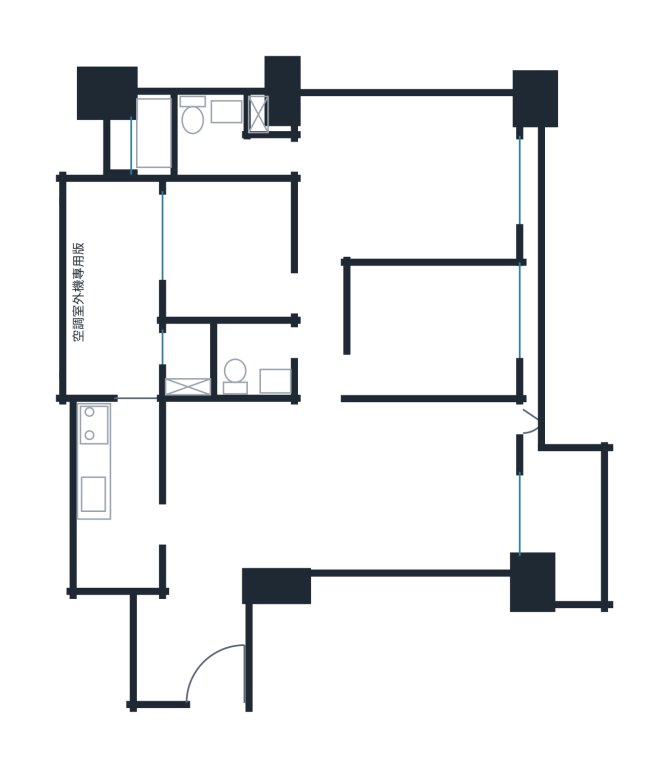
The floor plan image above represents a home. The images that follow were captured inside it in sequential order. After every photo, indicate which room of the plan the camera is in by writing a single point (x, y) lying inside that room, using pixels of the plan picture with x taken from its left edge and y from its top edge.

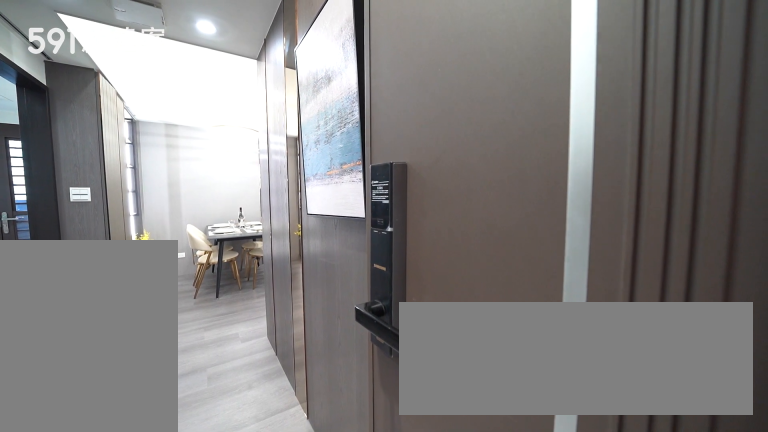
(193, 651)
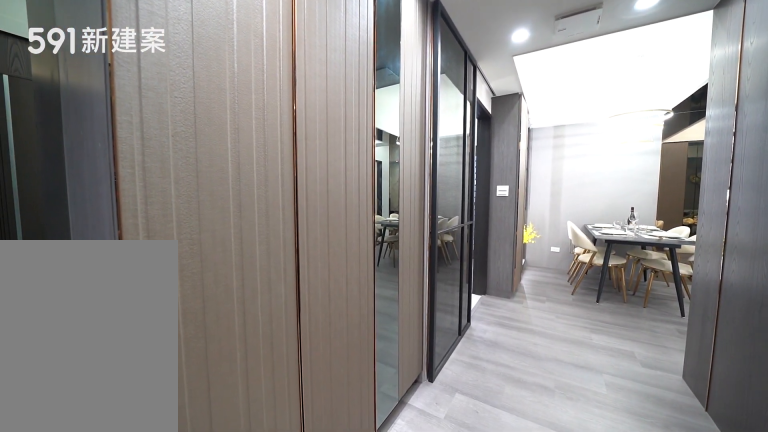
(193, 651)
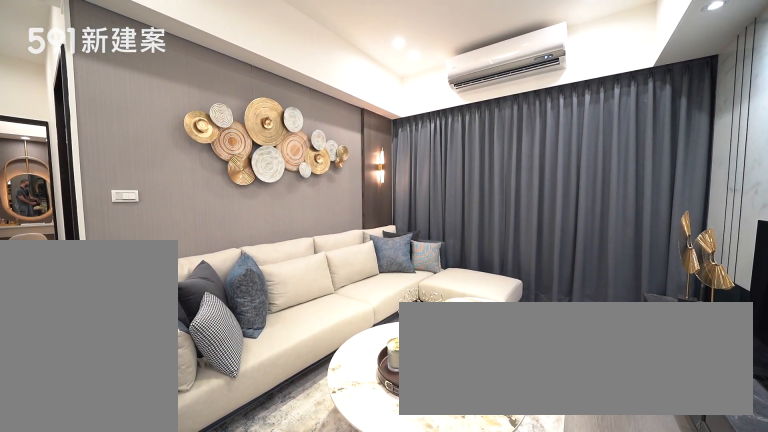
(437, 484)
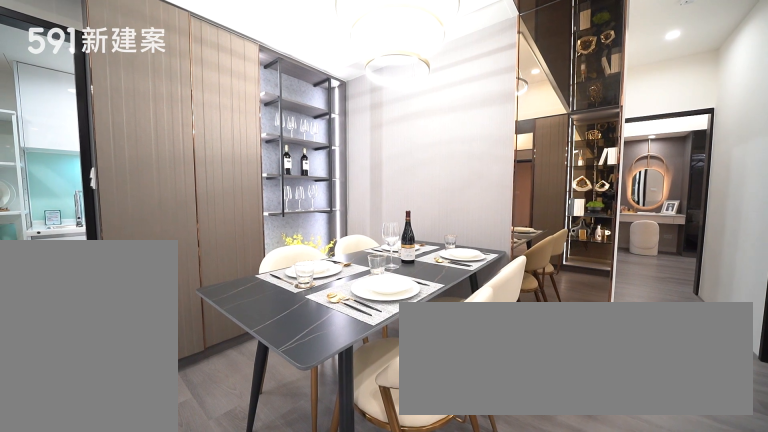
(249, 463)
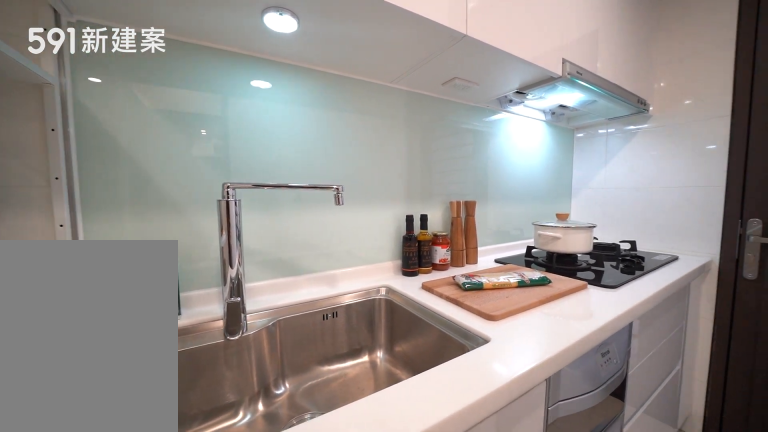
(118, 494)
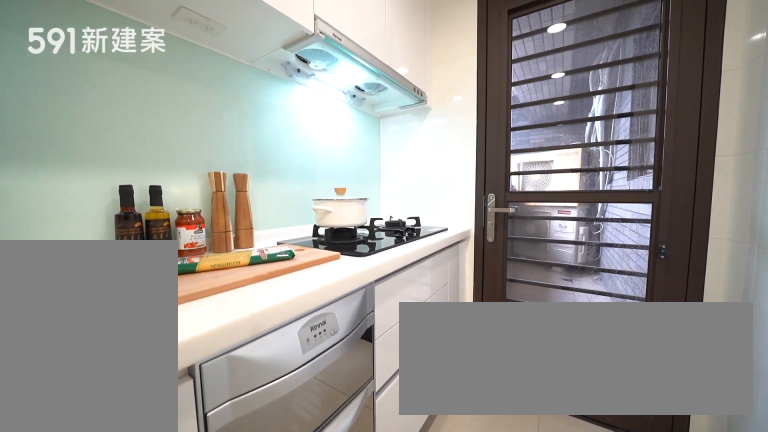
(118, 494)
